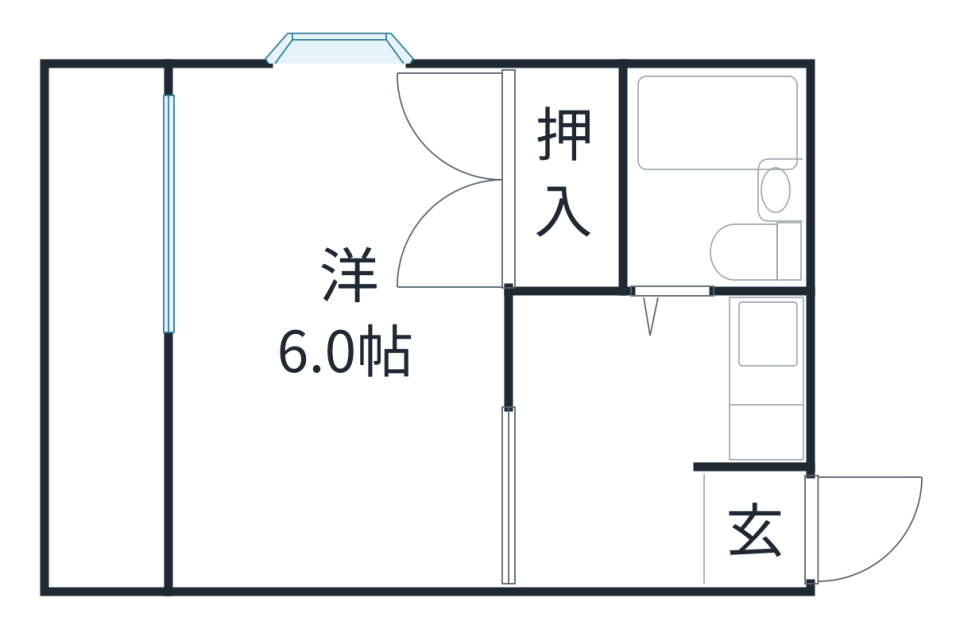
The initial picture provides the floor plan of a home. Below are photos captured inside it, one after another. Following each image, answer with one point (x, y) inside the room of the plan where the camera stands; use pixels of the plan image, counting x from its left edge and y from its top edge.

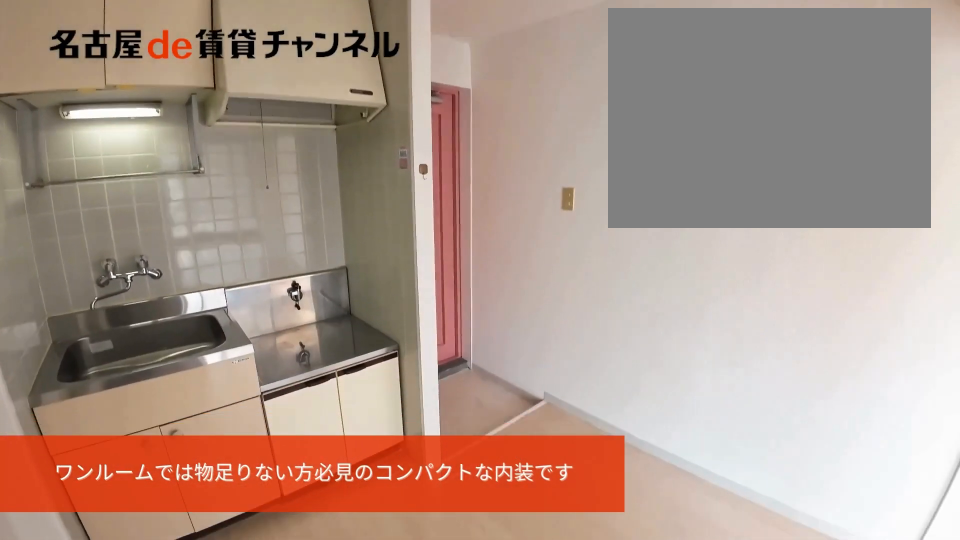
(611, 438)
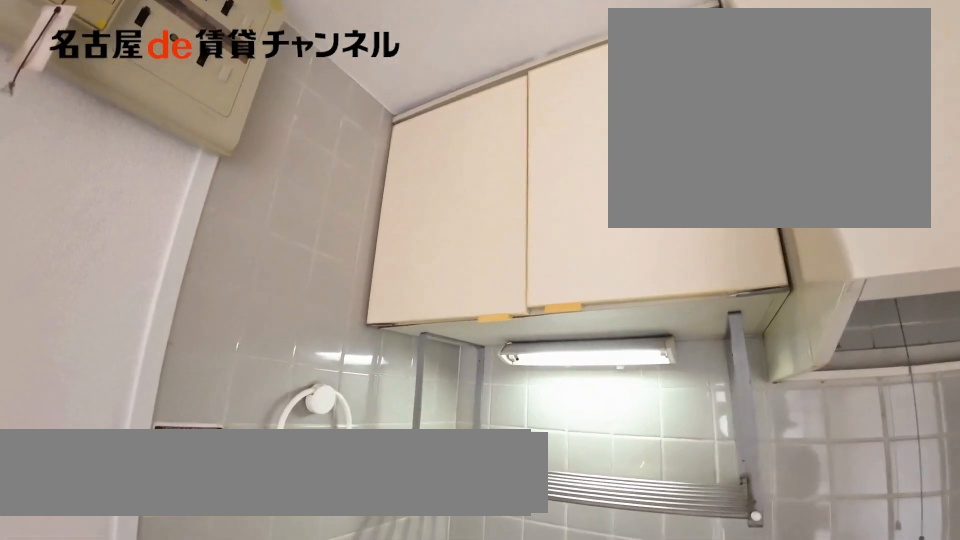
(772, 385)
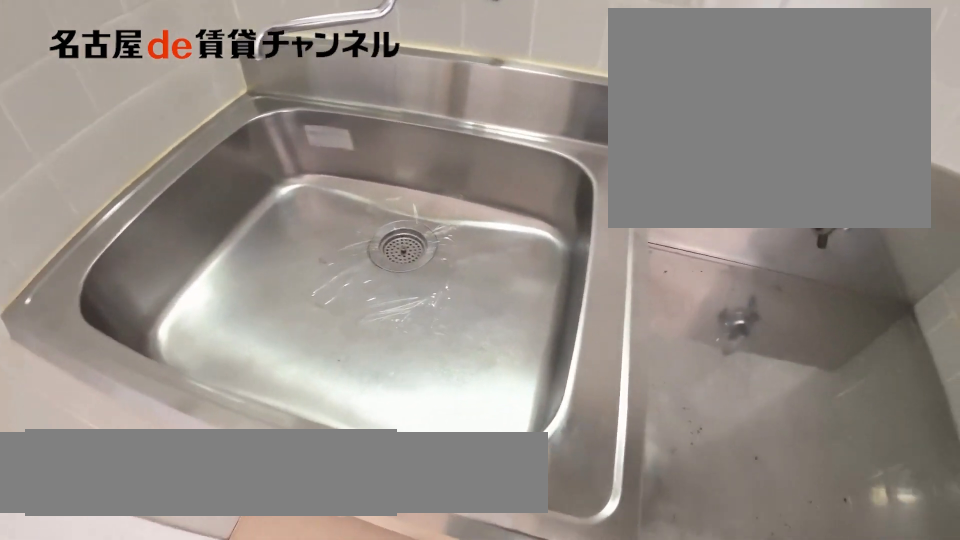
(772, 385)
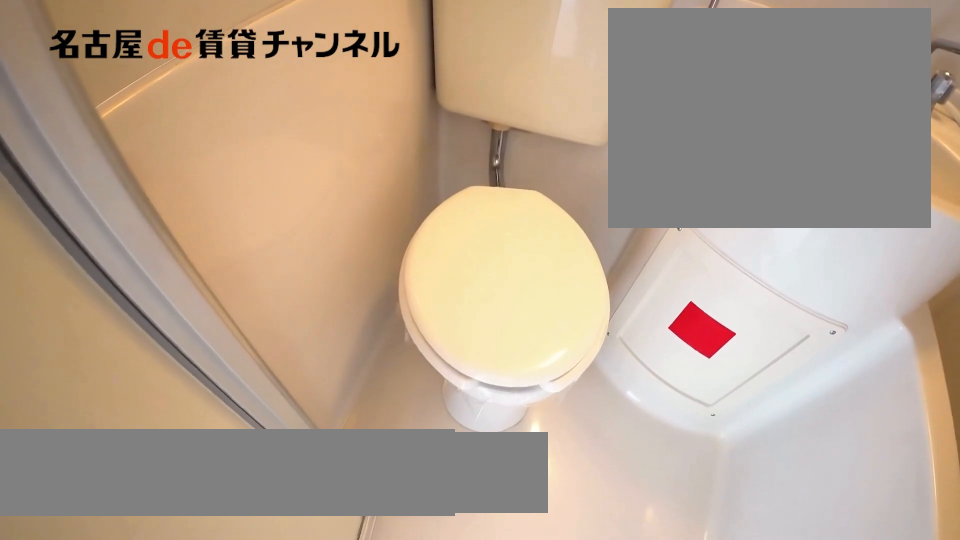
(715, 174)
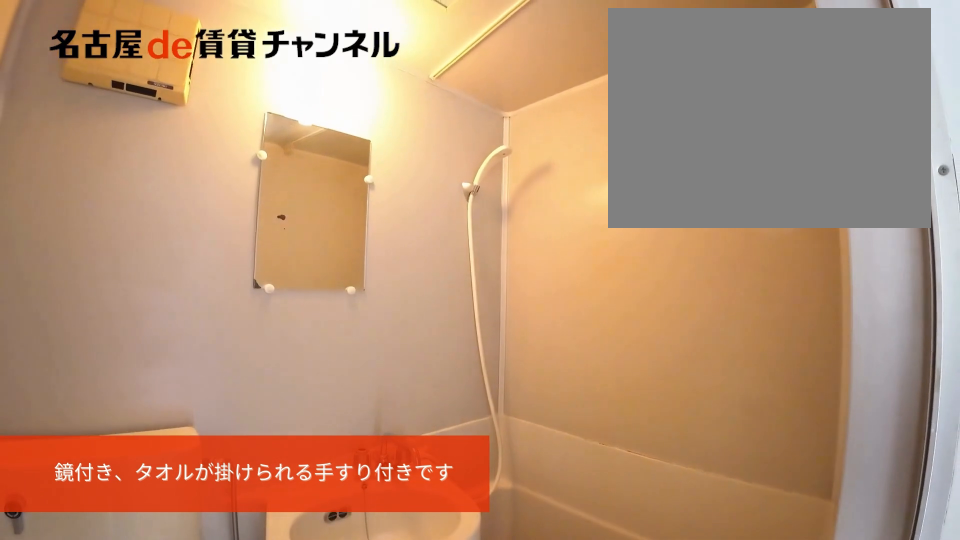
(715, 174)
